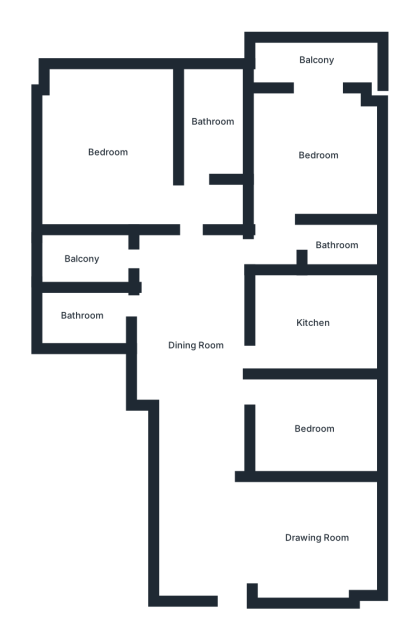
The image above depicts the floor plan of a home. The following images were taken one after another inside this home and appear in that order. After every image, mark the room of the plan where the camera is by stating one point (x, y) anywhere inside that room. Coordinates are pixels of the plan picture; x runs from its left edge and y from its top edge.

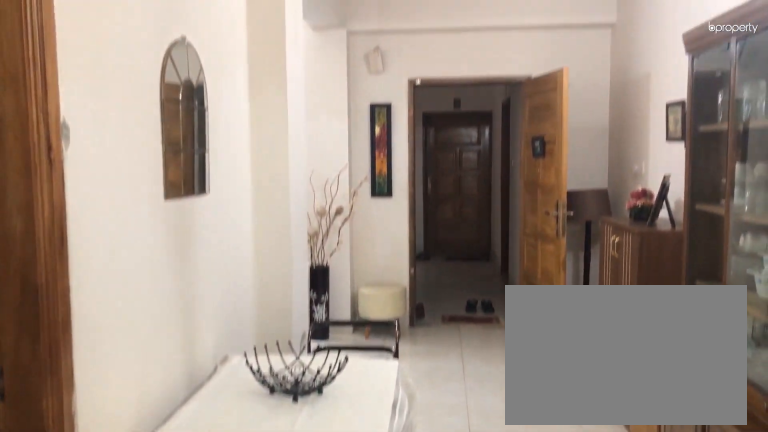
(197, 347)
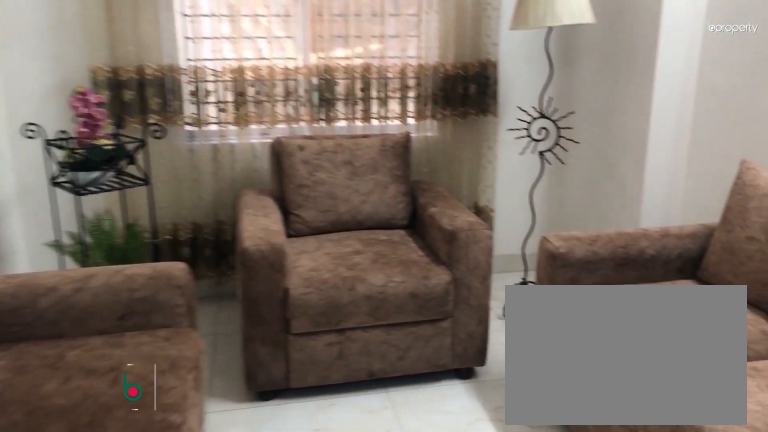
(316, 537)
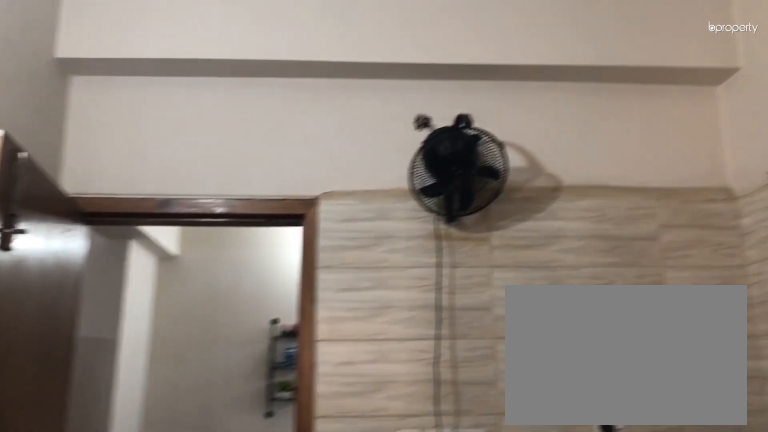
(311, 321)
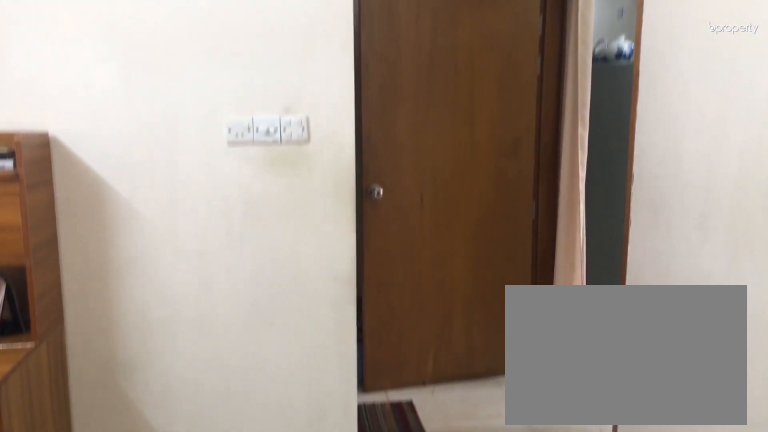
(315, 158)
